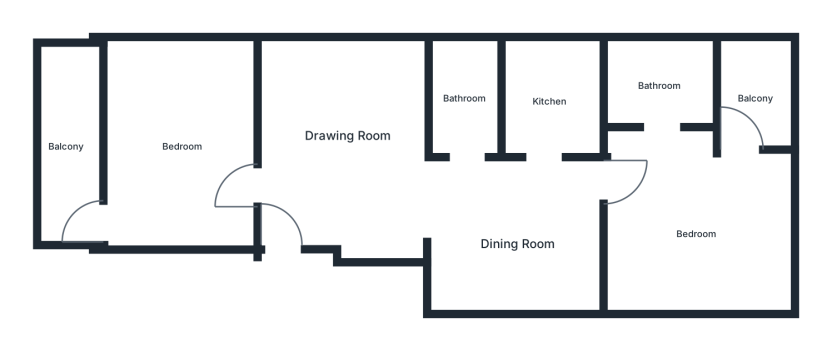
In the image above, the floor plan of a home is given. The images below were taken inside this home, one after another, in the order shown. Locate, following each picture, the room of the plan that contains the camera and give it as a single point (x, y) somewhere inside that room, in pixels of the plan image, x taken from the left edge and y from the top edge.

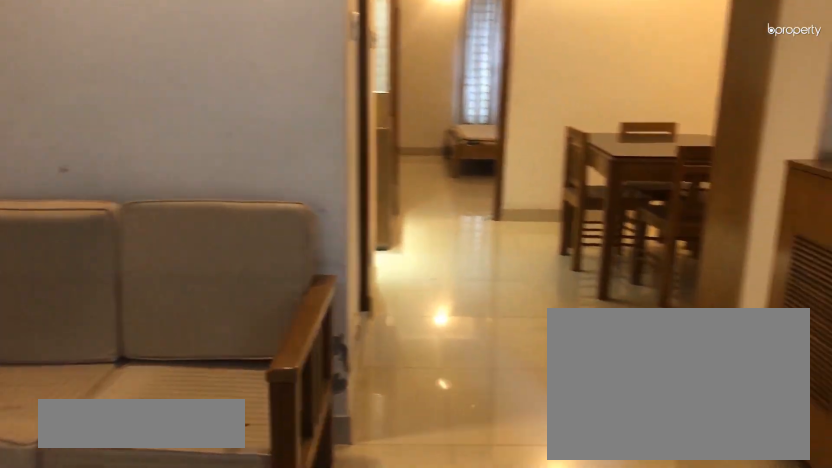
(349, 135)
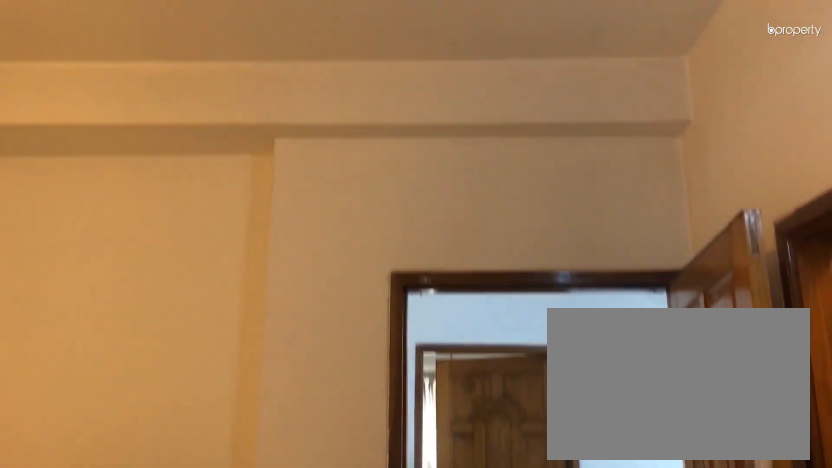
(350, 134)
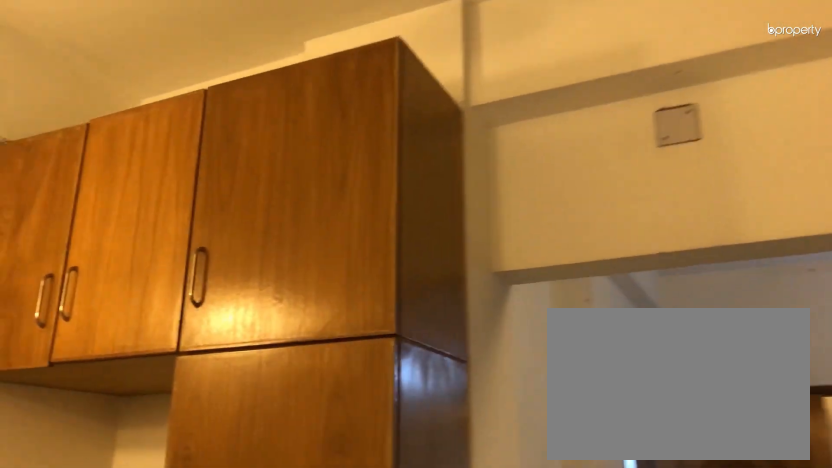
(514, 242)
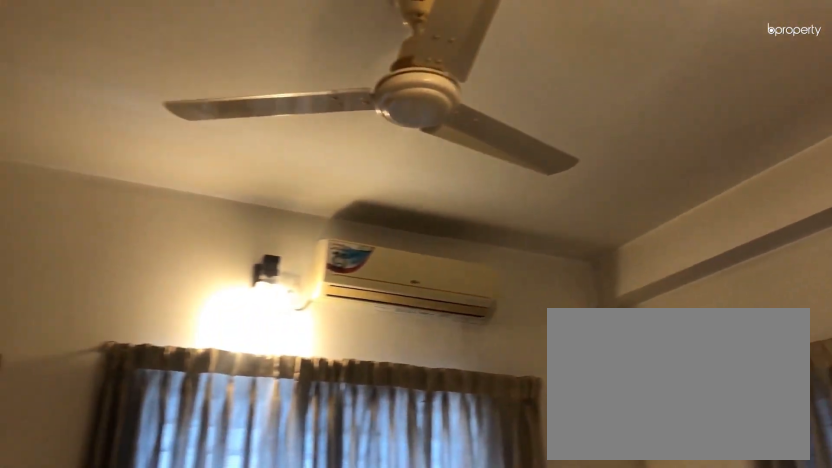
(180, 144)
